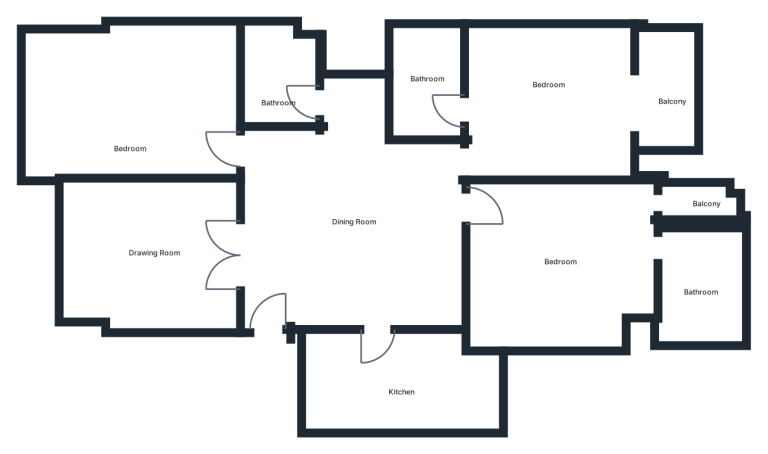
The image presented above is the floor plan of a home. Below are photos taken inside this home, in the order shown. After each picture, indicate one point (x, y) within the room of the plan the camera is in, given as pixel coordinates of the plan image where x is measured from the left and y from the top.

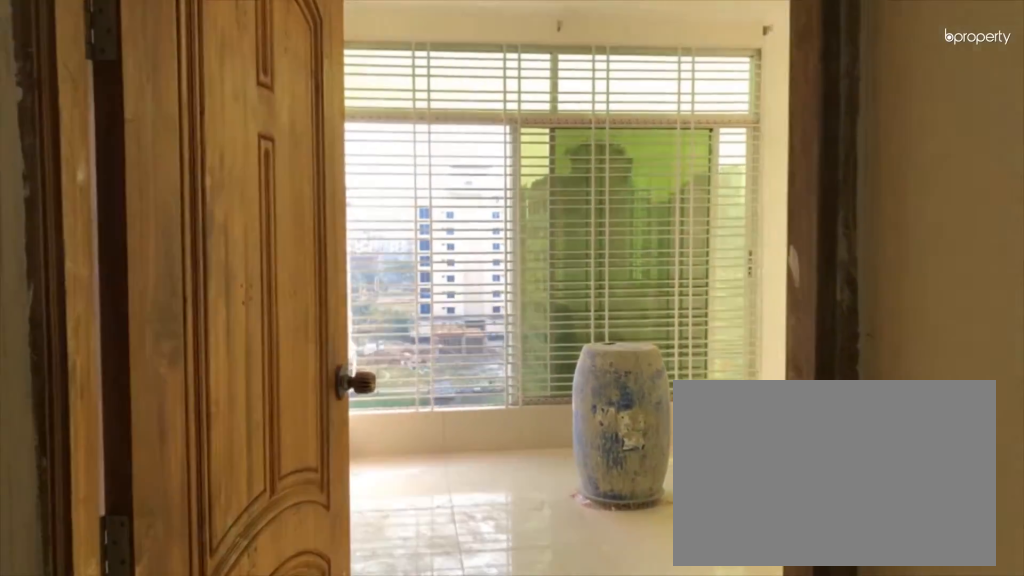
(248, 153)
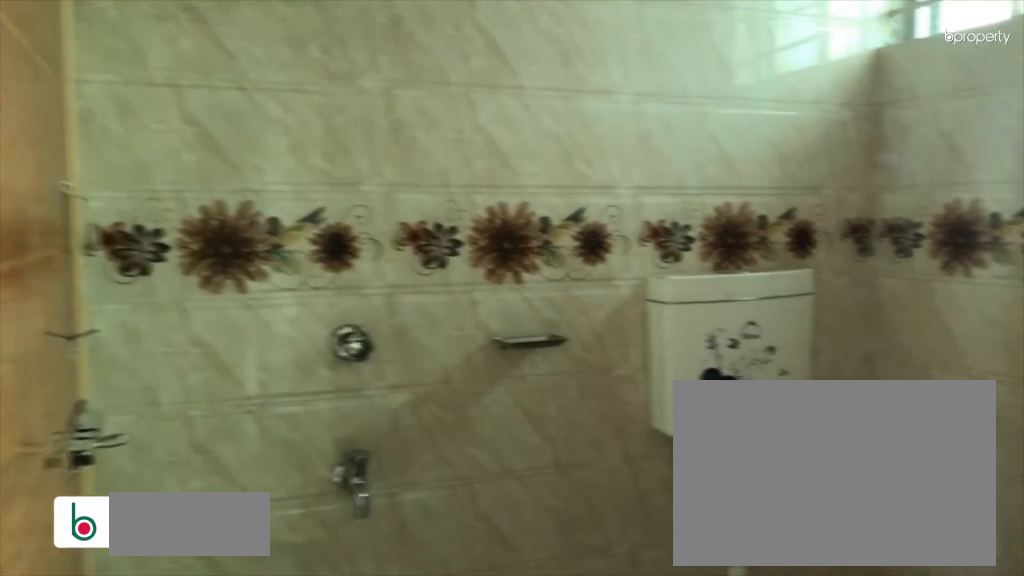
(278, 75)
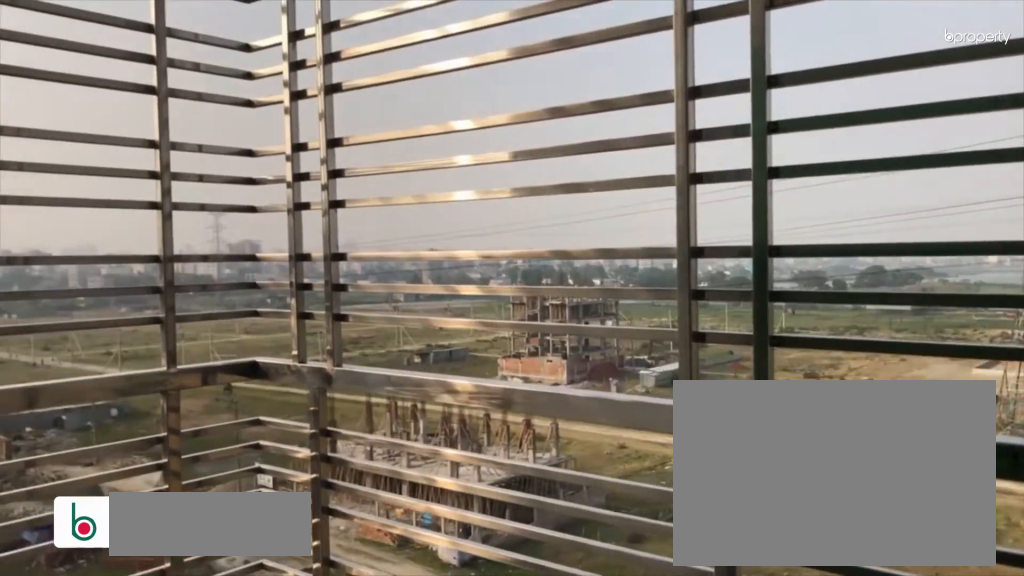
(676, 100)
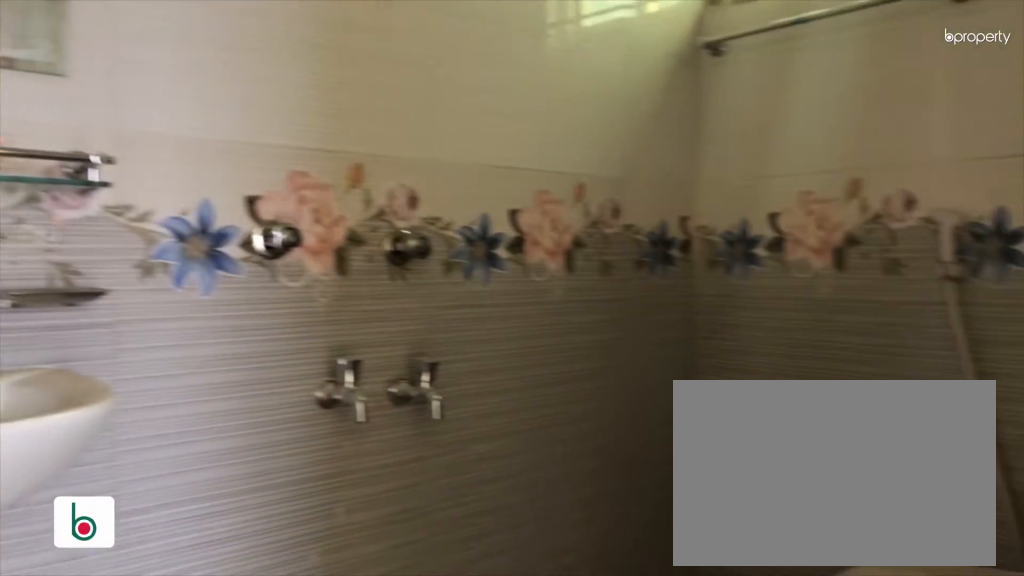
(431, 85)
